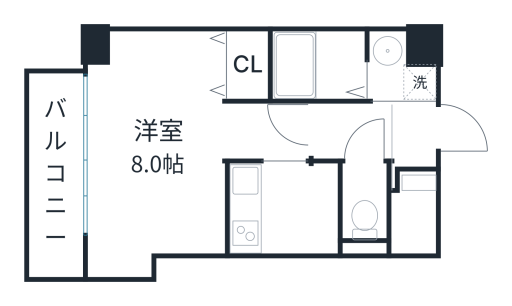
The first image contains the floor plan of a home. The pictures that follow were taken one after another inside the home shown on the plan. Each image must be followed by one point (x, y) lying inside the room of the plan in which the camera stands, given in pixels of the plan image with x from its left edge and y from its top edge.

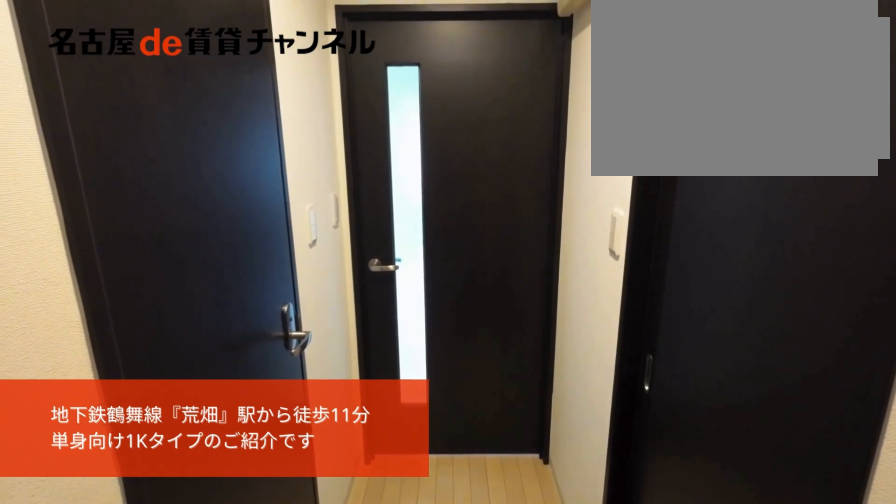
(412, 138)
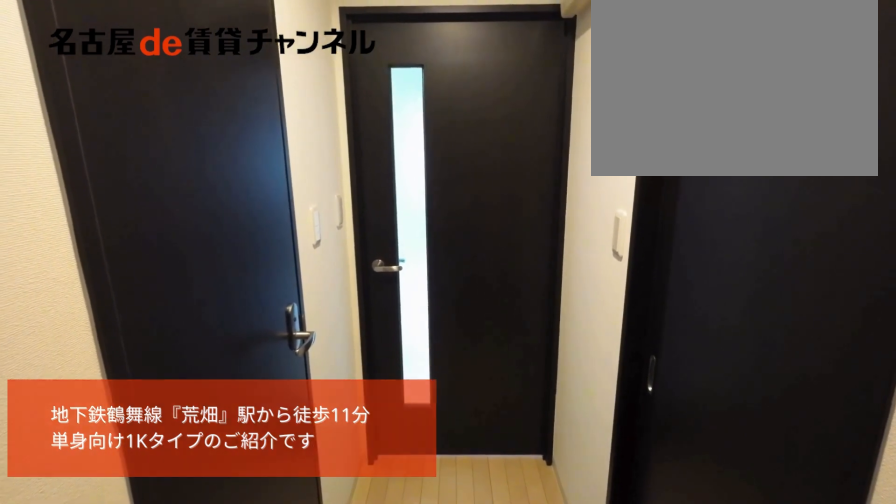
(412, 138)
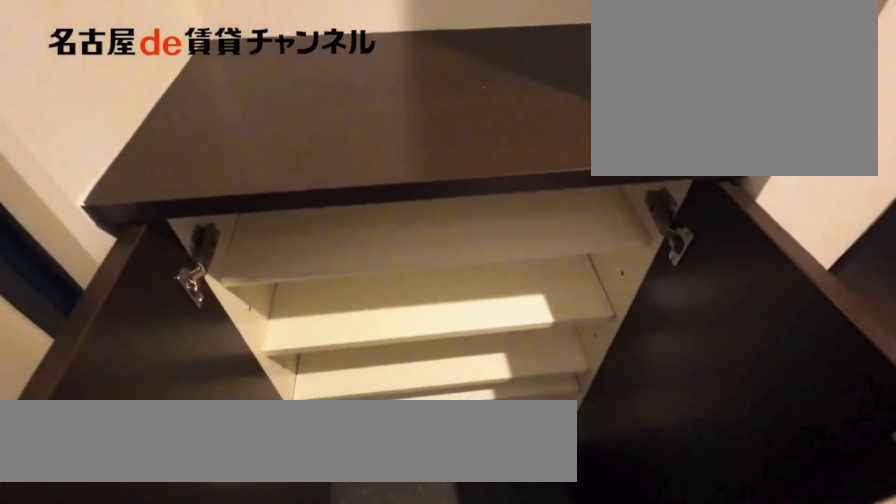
(419, 183)
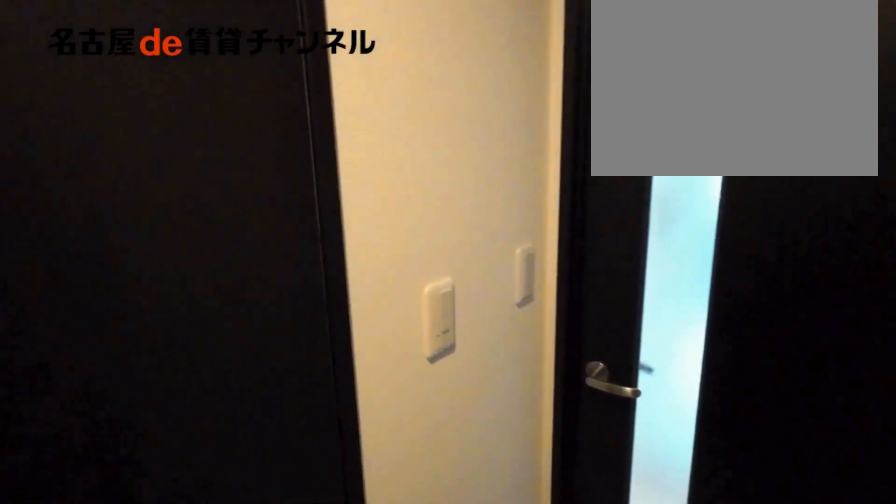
(352, 131)
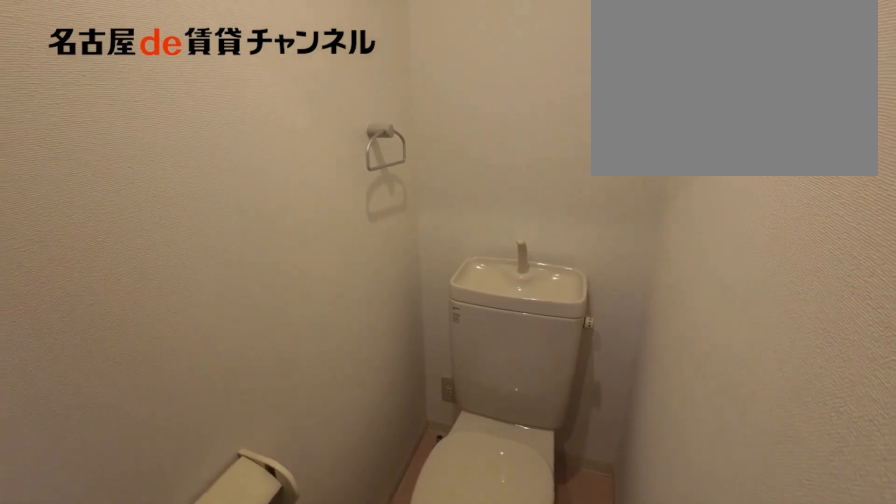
(364, 202)
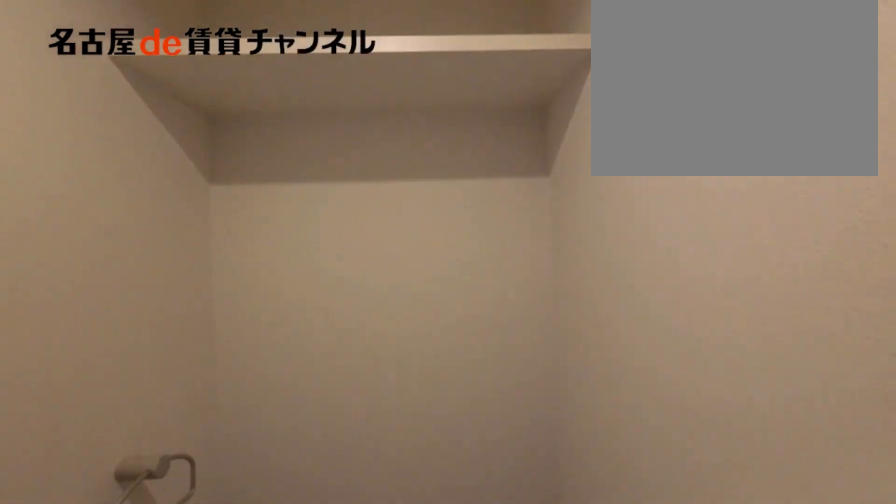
(364, 202)
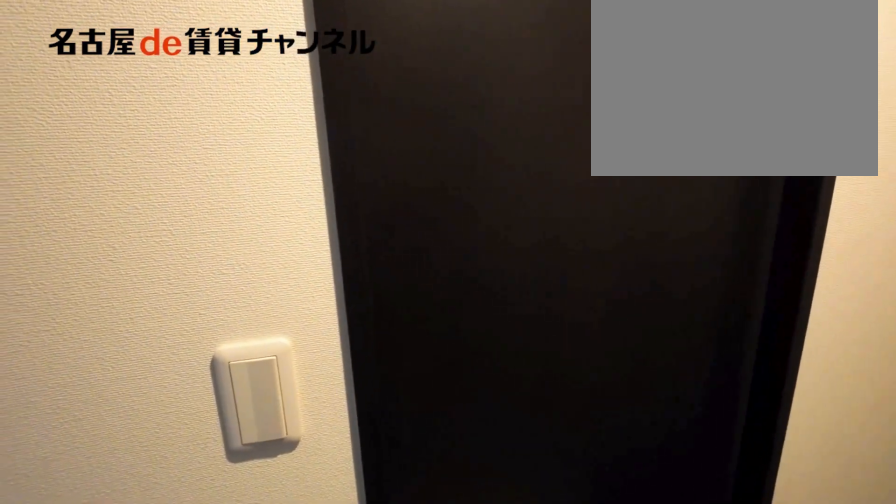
(352, 131)
